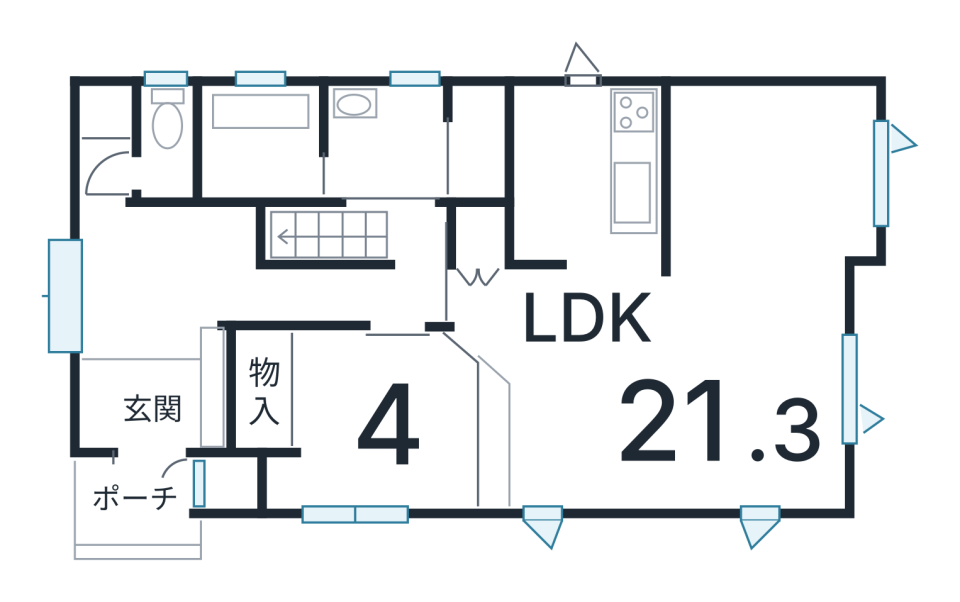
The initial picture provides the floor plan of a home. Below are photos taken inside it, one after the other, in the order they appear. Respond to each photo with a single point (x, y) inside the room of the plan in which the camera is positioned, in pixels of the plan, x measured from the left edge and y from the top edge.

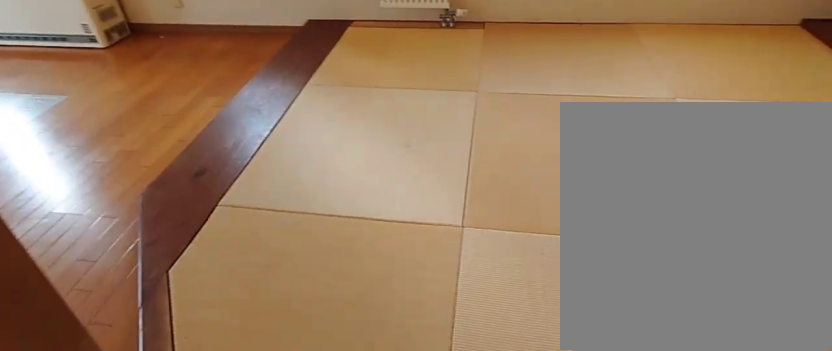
(382, 431)
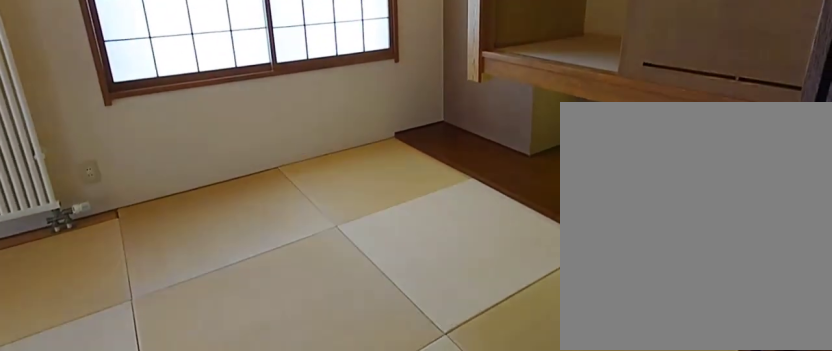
(382, 431)
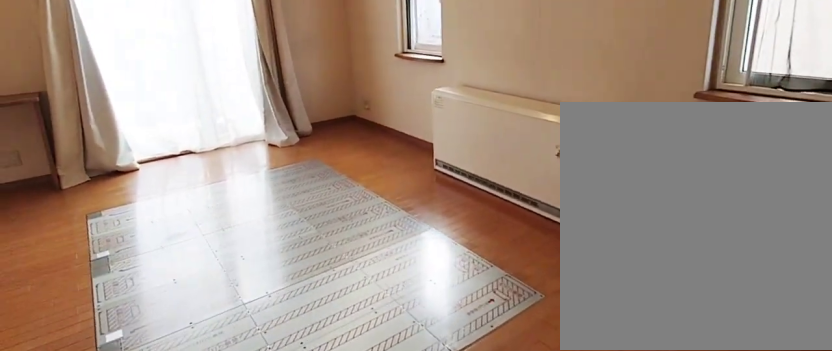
(667, 405)
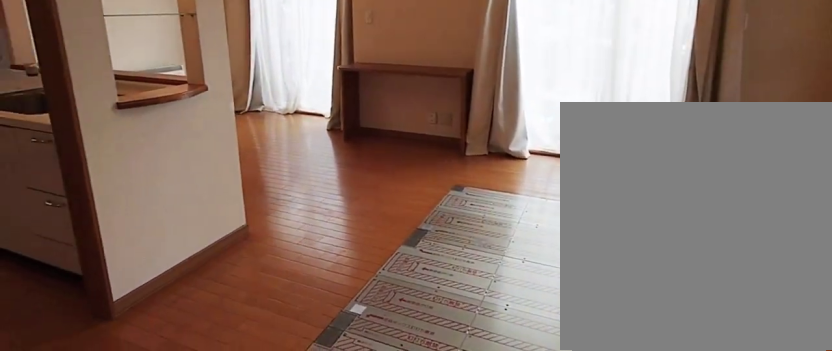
(667, 405)
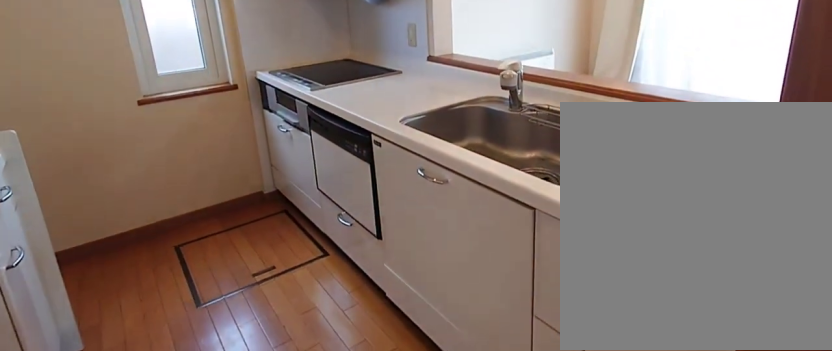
(589, 191)
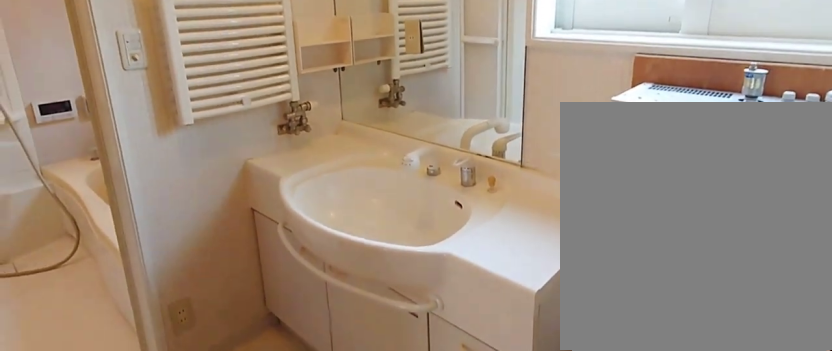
(408, 142)
